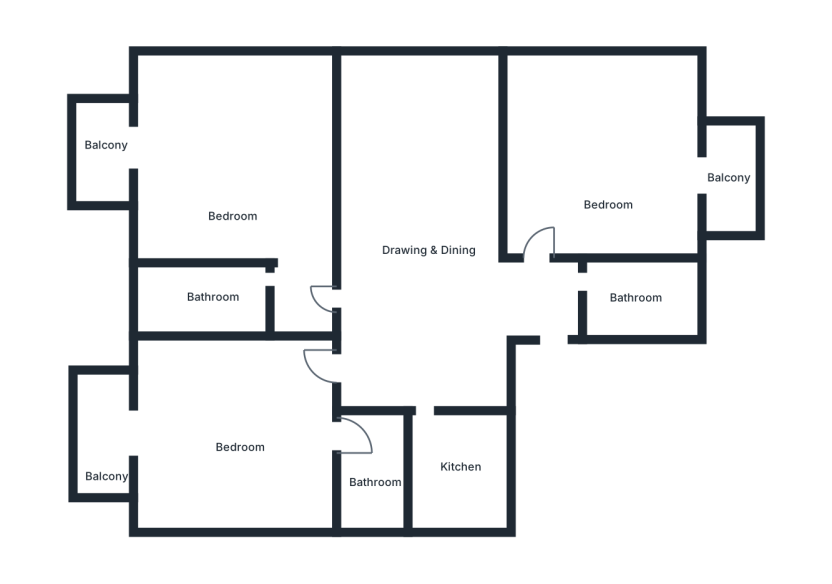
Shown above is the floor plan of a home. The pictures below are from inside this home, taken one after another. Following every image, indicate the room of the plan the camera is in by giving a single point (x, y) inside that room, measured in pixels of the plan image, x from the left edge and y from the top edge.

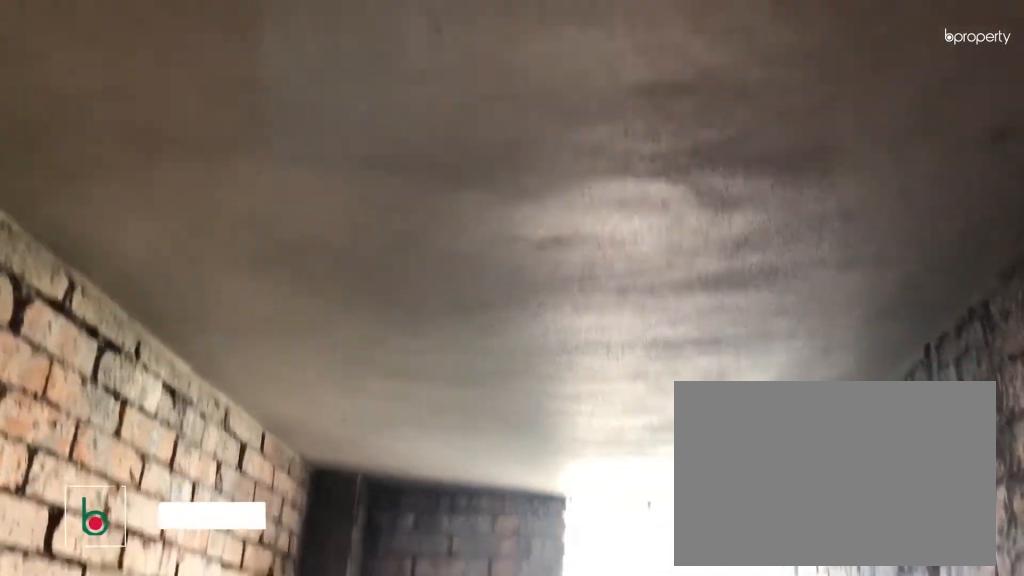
(215, 292)
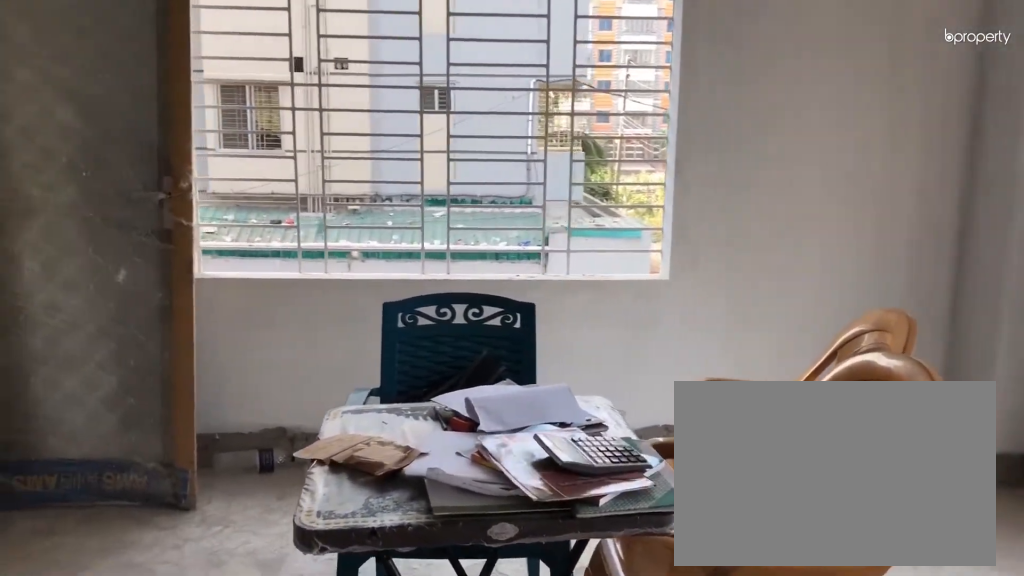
(234, 445)
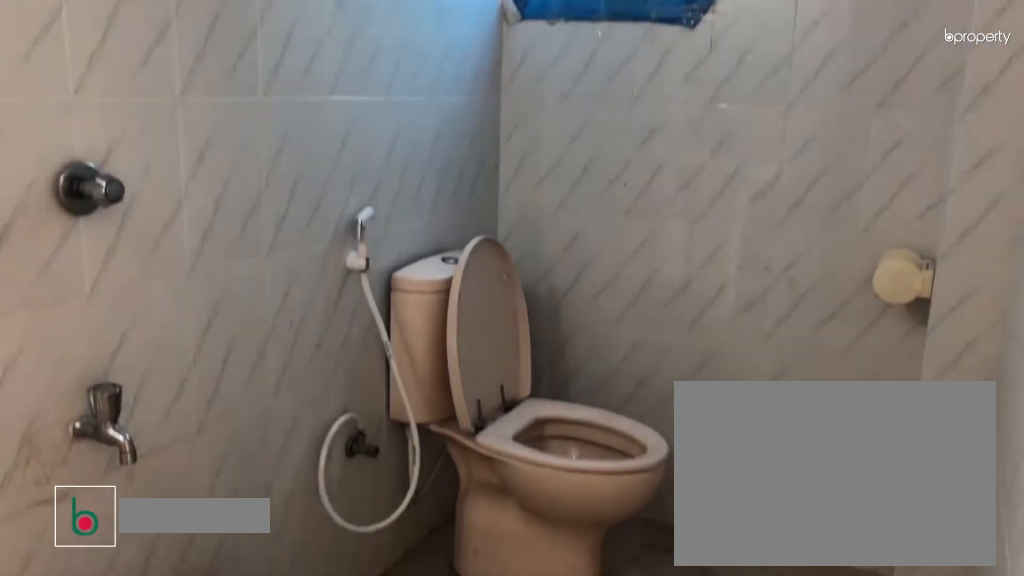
(372, 468)
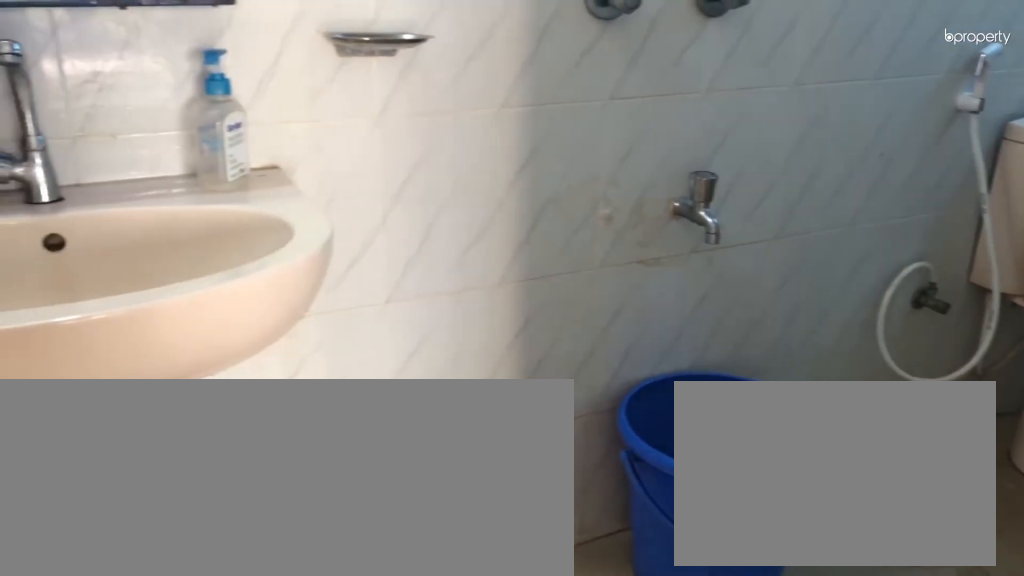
(372, 468)
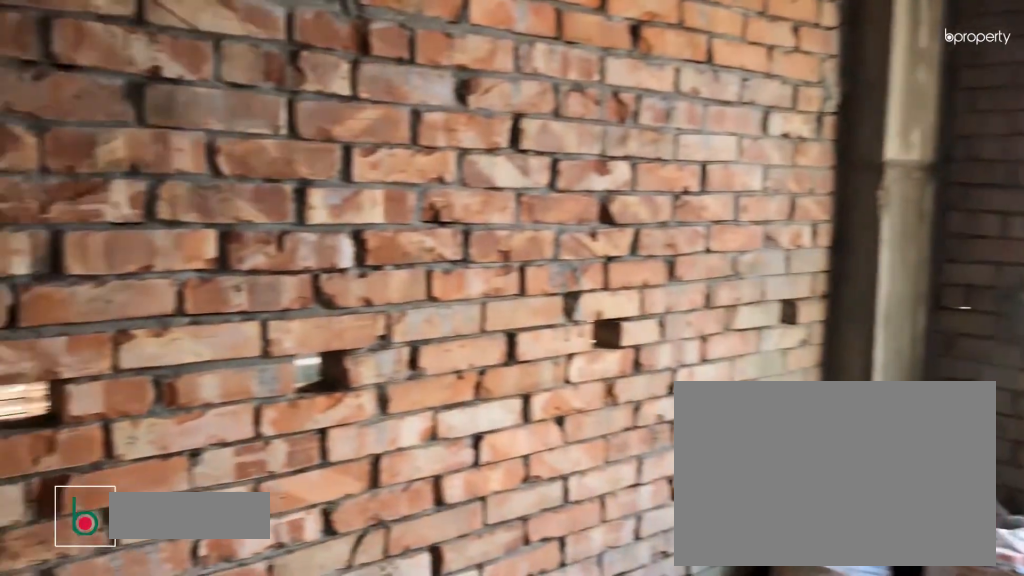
(462, 460)
